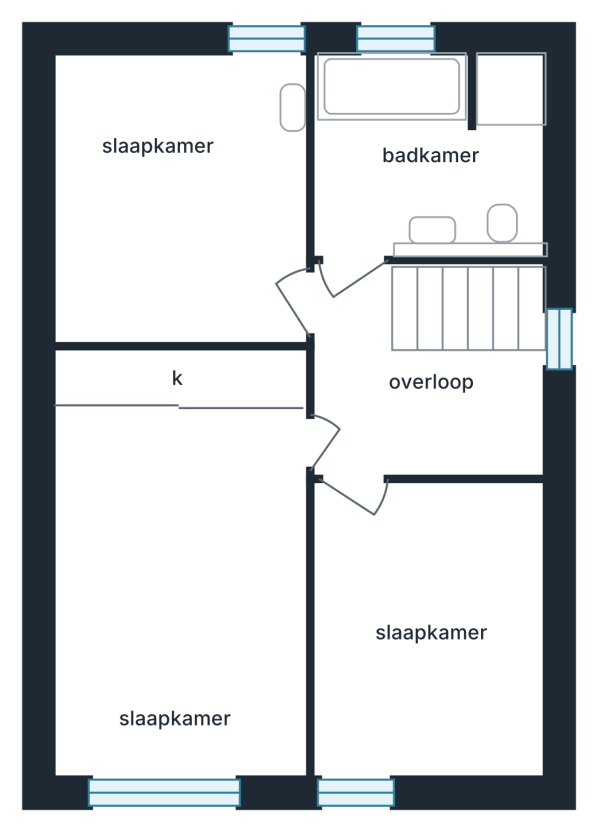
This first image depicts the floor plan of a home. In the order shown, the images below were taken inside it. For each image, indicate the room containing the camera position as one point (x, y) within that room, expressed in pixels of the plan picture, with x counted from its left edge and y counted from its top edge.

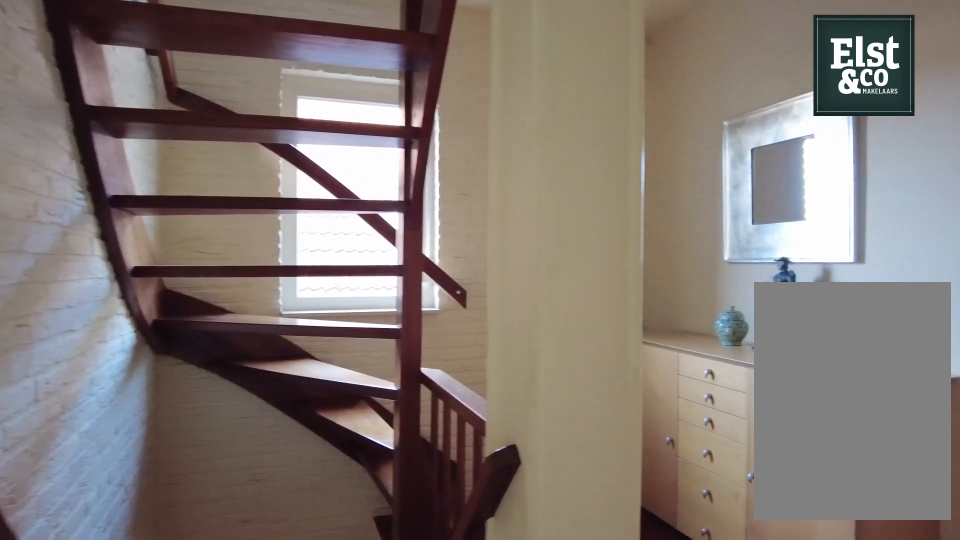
(419, 393)
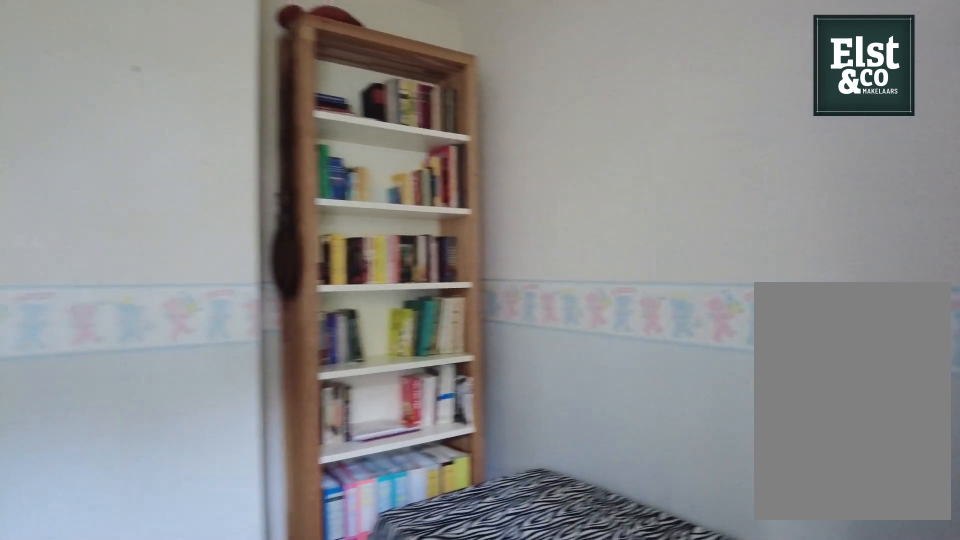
(480, 761)
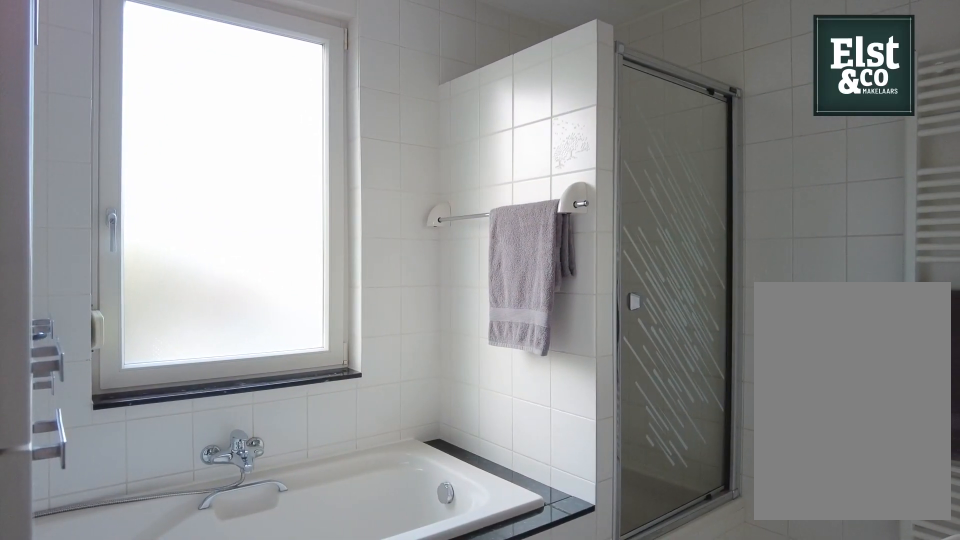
(437, 168)
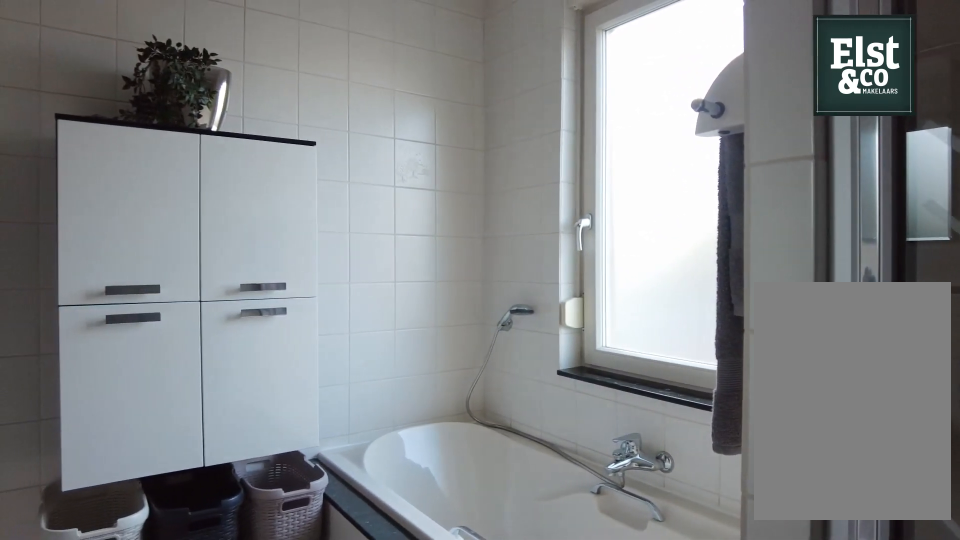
(437, 168)
